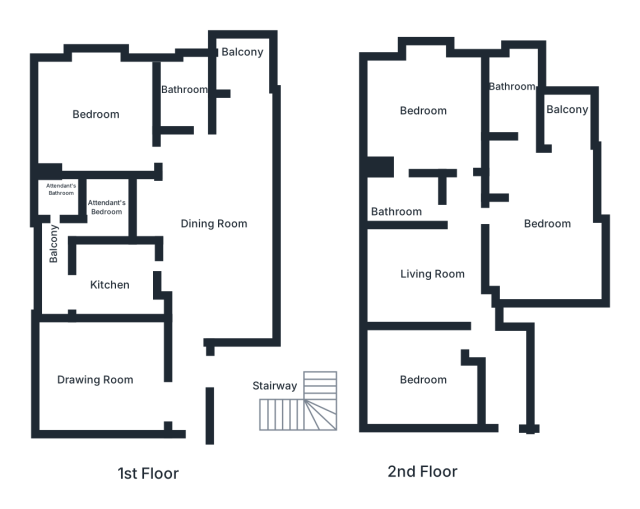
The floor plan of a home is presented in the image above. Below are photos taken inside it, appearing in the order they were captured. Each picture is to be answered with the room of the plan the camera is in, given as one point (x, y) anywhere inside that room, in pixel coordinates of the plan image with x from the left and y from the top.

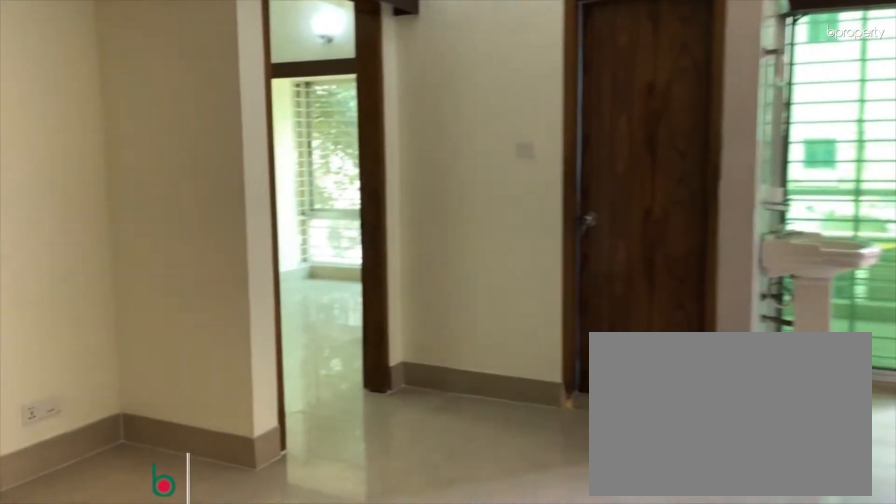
(215, 214)
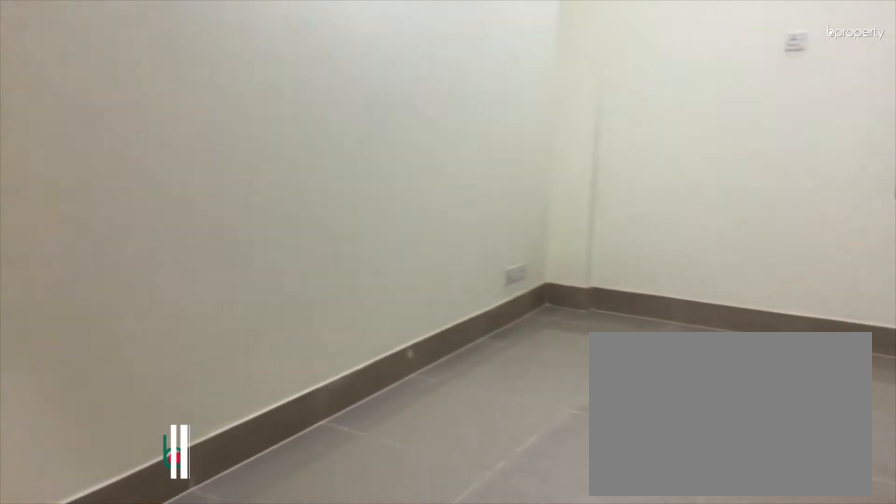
(99, 371)
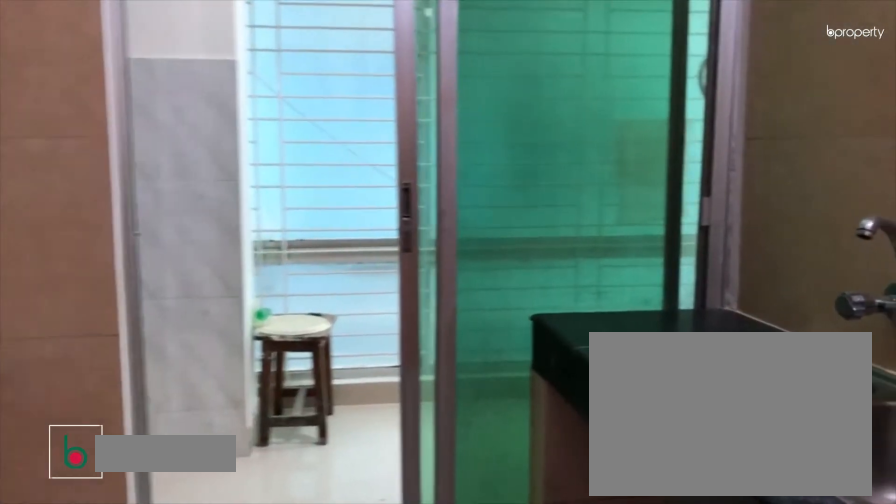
(109, 283)
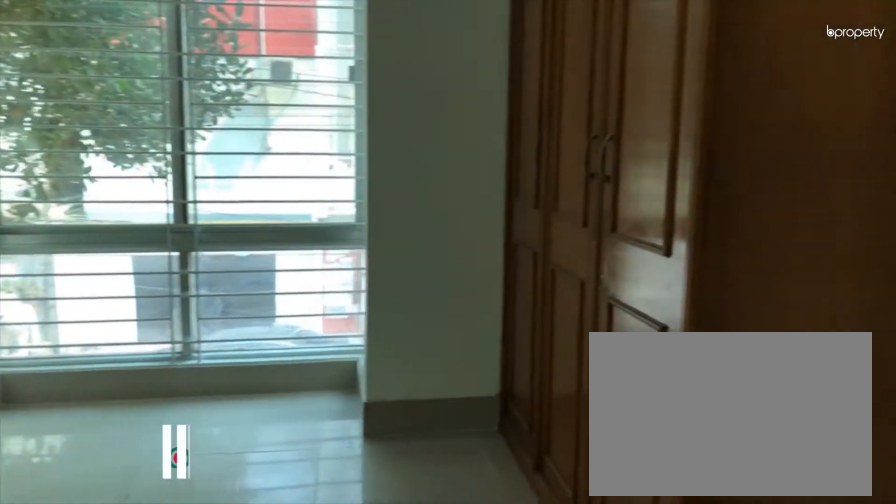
(99, 114)
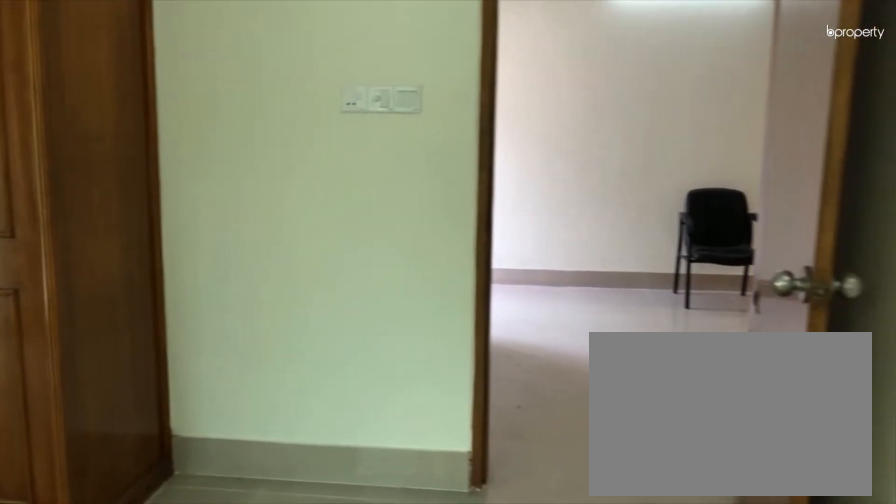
(99, 114)
